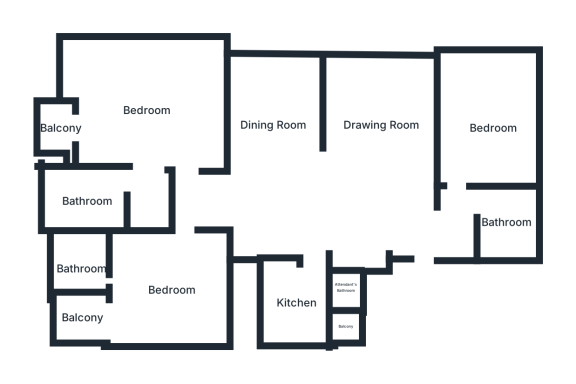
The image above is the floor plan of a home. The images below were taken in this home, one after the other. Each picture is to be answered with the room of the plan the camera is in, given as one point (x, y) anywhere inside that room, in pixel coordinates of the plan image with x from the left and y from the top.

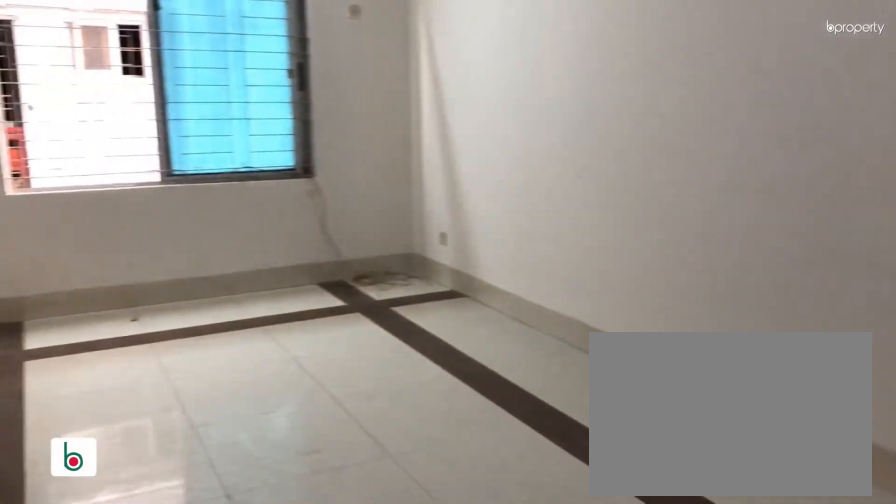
(383, 129)
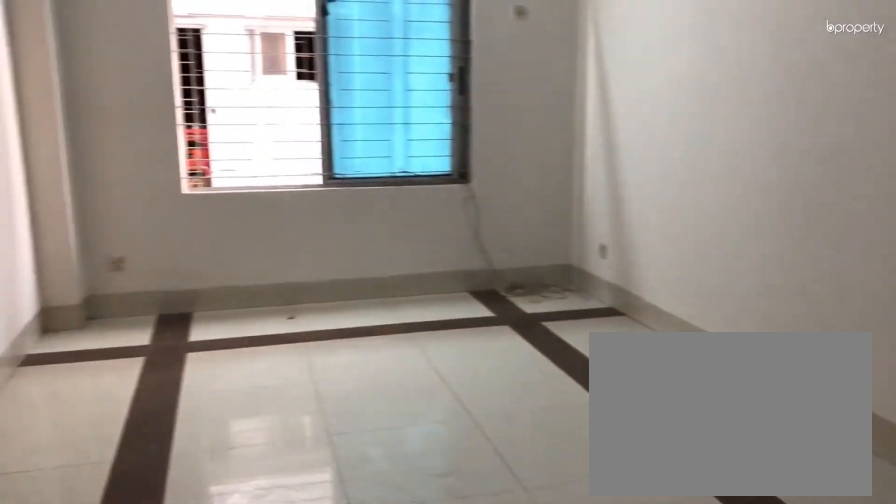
(383, 129)
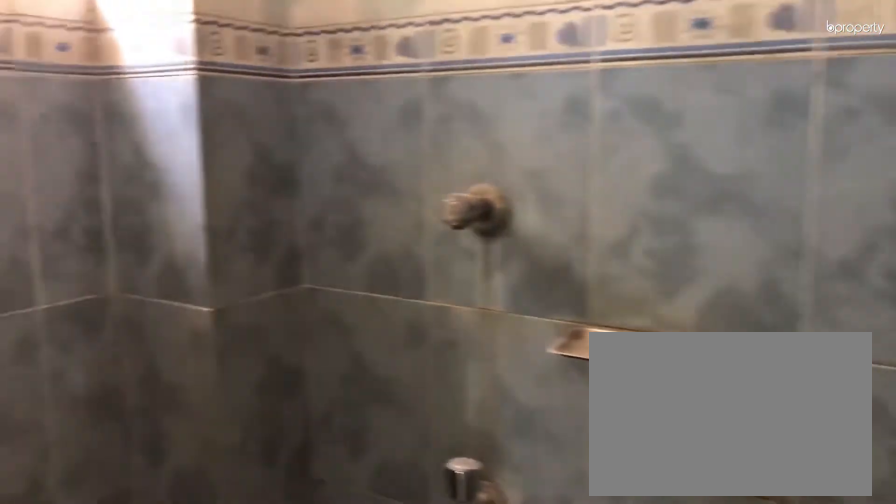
(506, 219)
